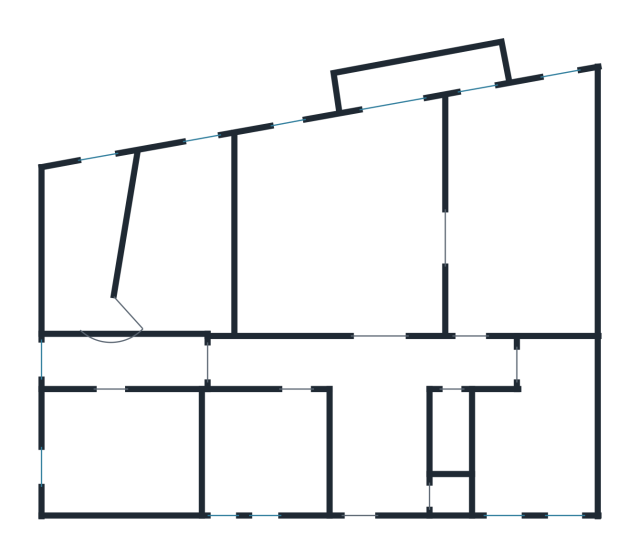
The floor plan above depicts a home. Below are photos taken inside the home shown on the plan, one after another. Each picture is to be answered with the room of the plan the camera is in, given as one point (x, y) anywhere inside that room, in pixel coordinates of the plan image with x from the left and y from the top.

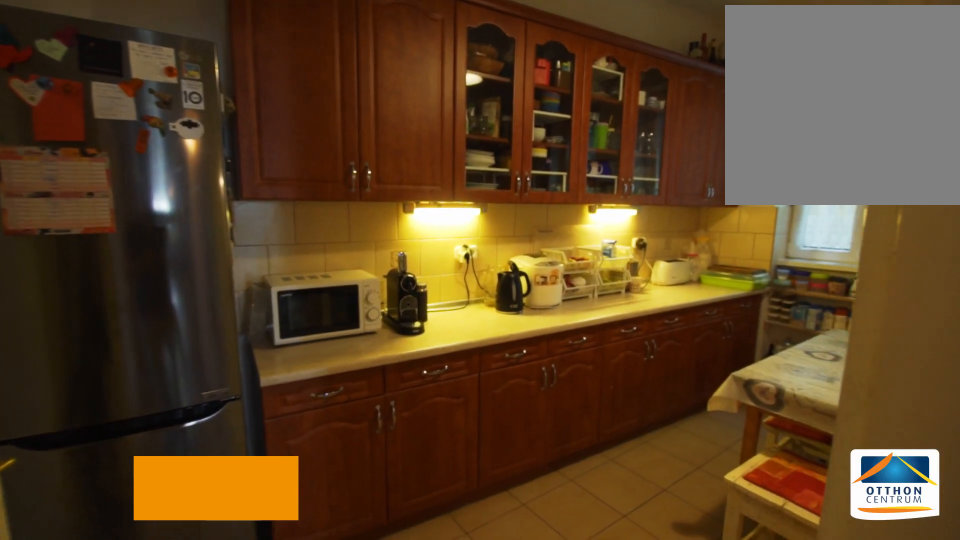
(535, 445)
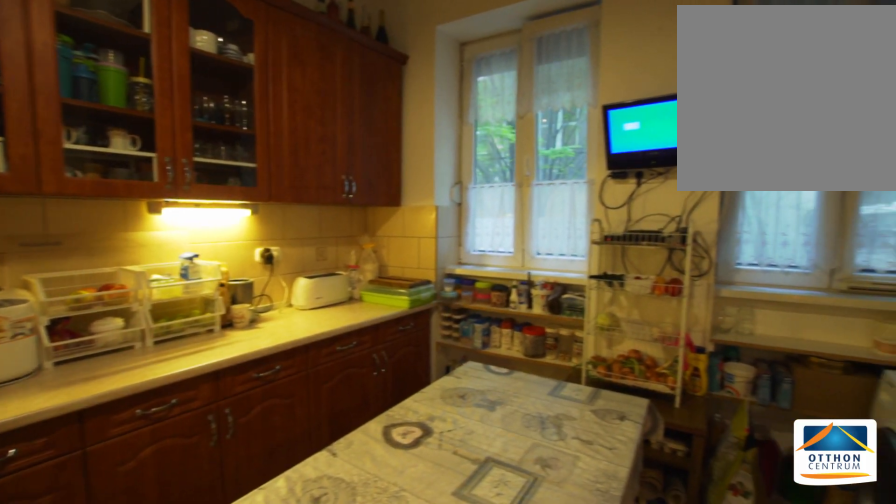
(534, 445)
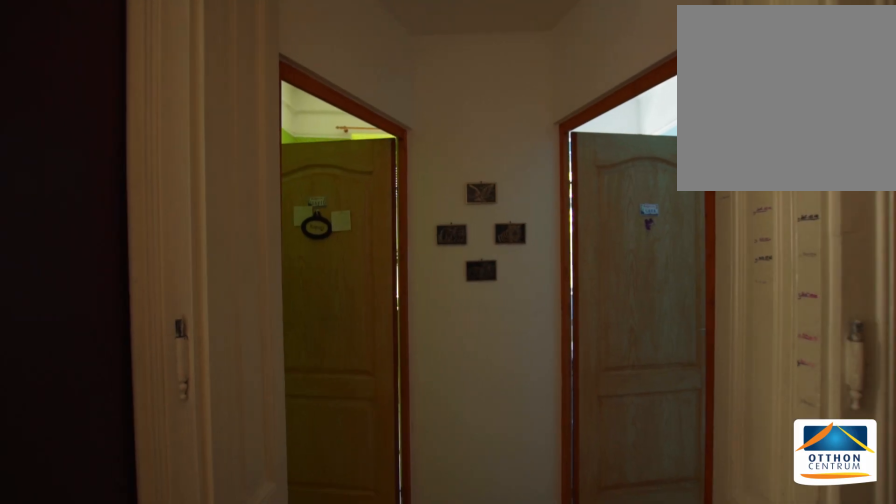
(127, 367)
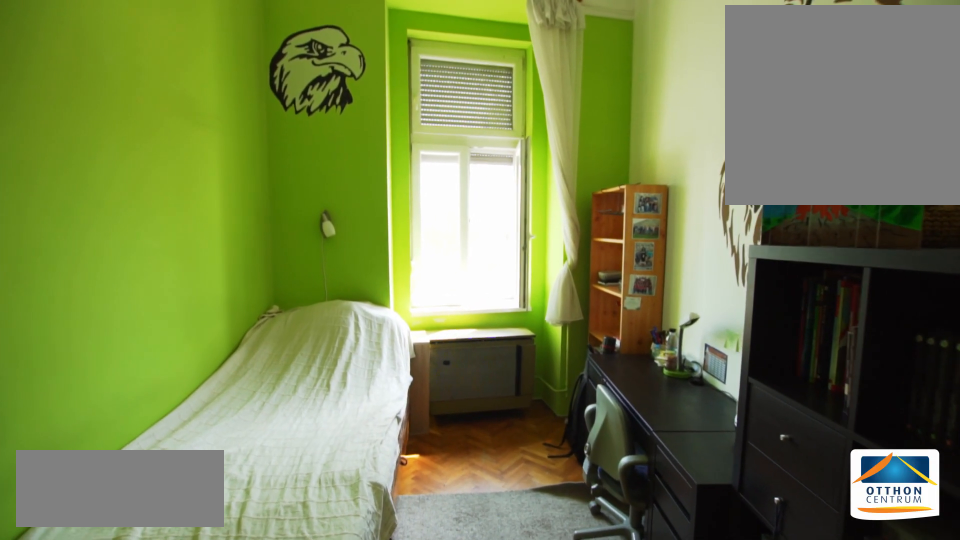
(84, 239)
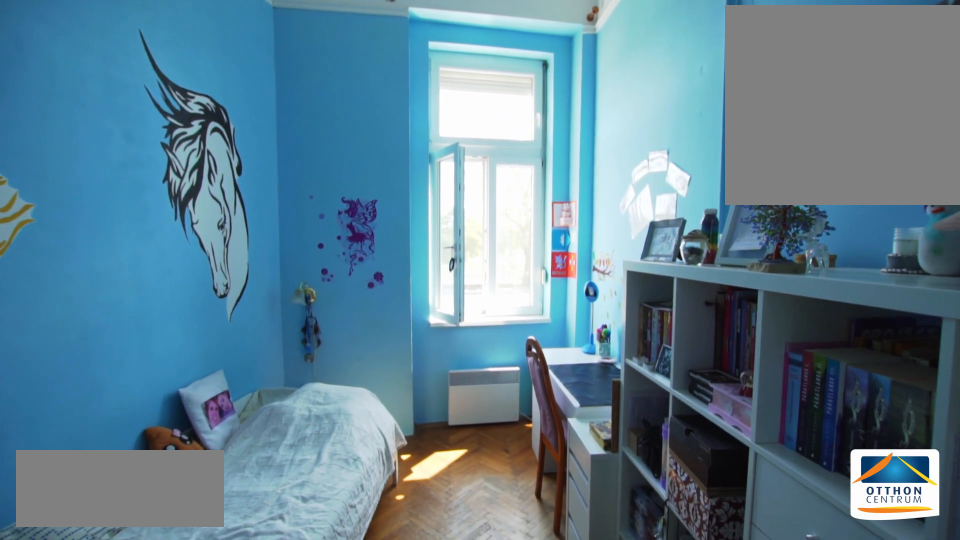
(179, 239)
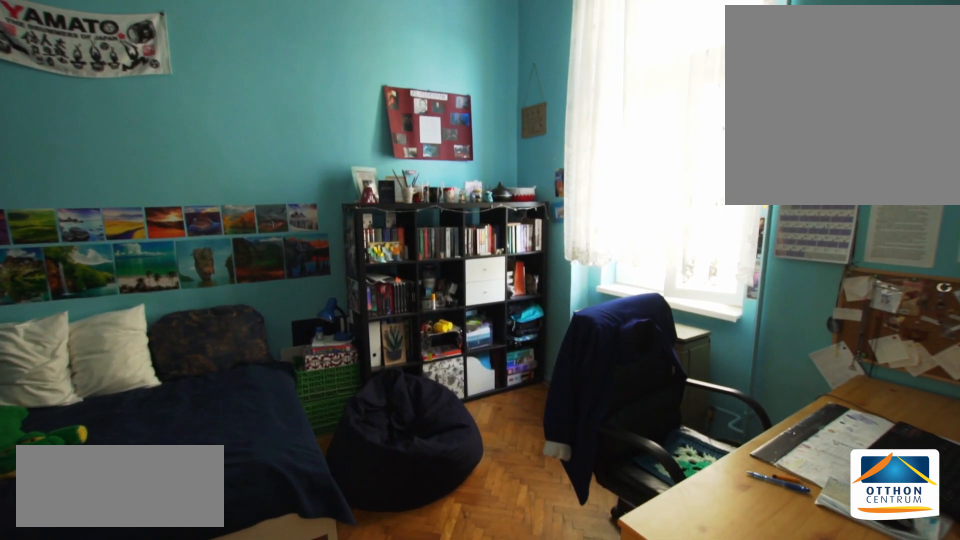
(118, 453)
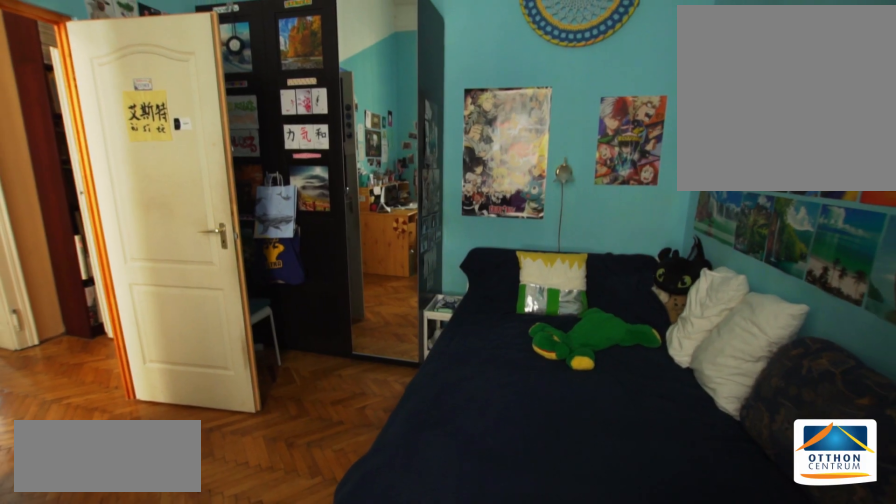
(118, 453)
